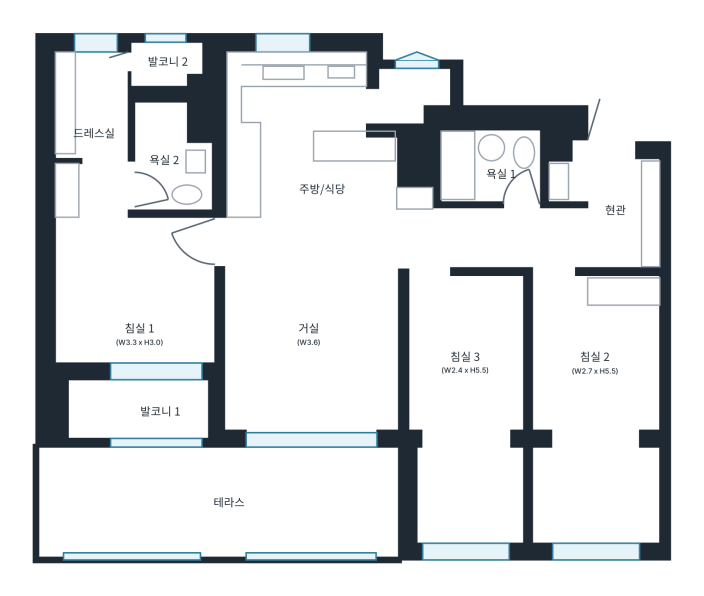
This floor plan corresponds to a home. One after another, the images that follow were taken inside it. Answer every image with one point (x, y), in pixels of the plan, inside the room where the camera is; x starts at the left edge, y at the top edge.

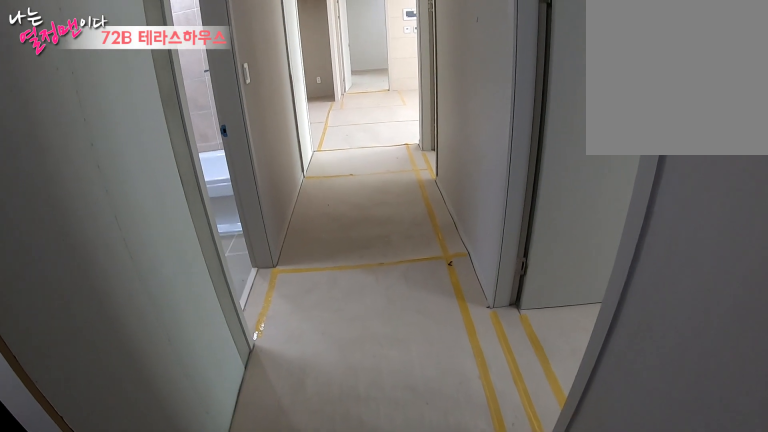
(619, 209)
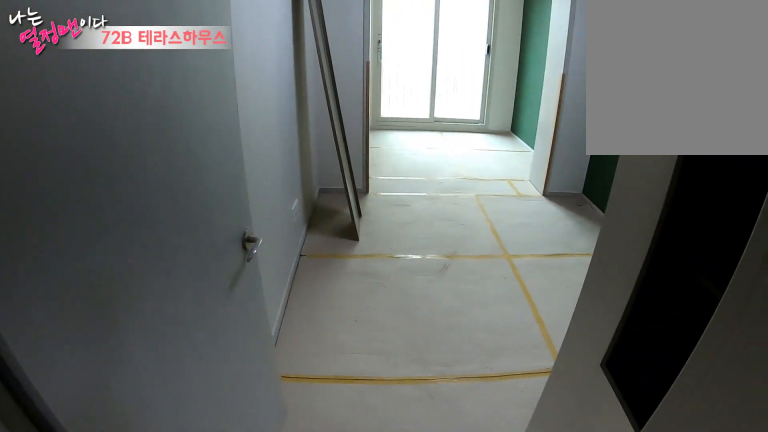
(596, 374)
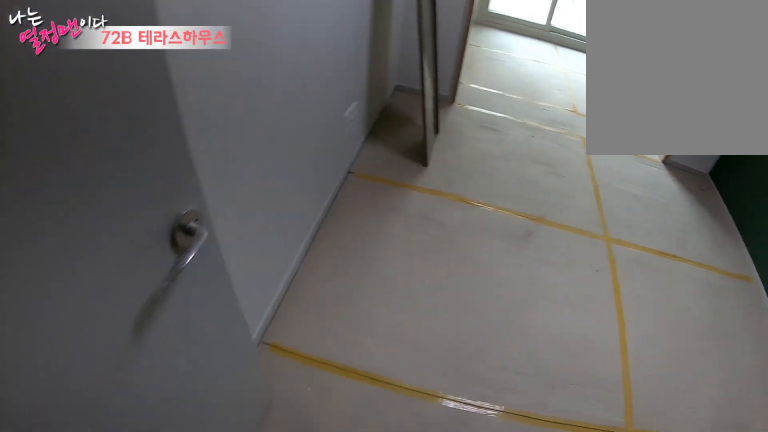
(596, 374)
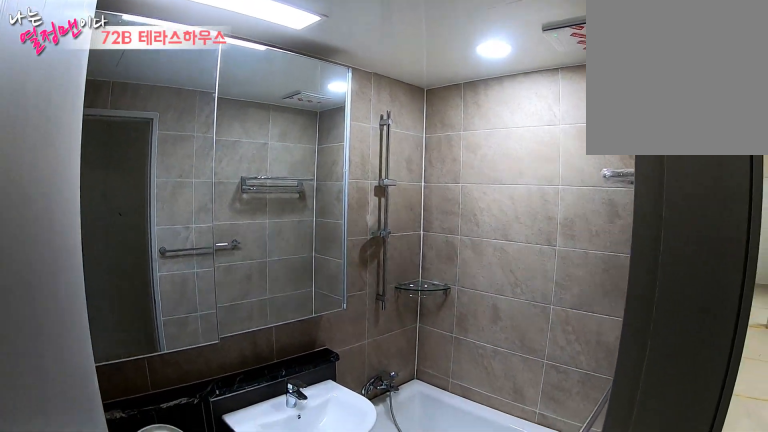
(495, 168)
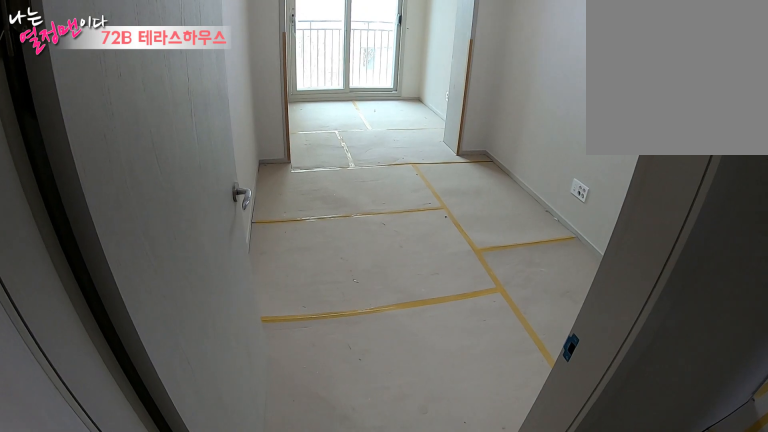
(467, 369)
